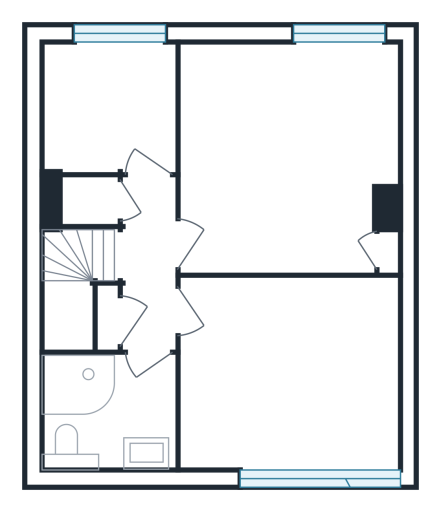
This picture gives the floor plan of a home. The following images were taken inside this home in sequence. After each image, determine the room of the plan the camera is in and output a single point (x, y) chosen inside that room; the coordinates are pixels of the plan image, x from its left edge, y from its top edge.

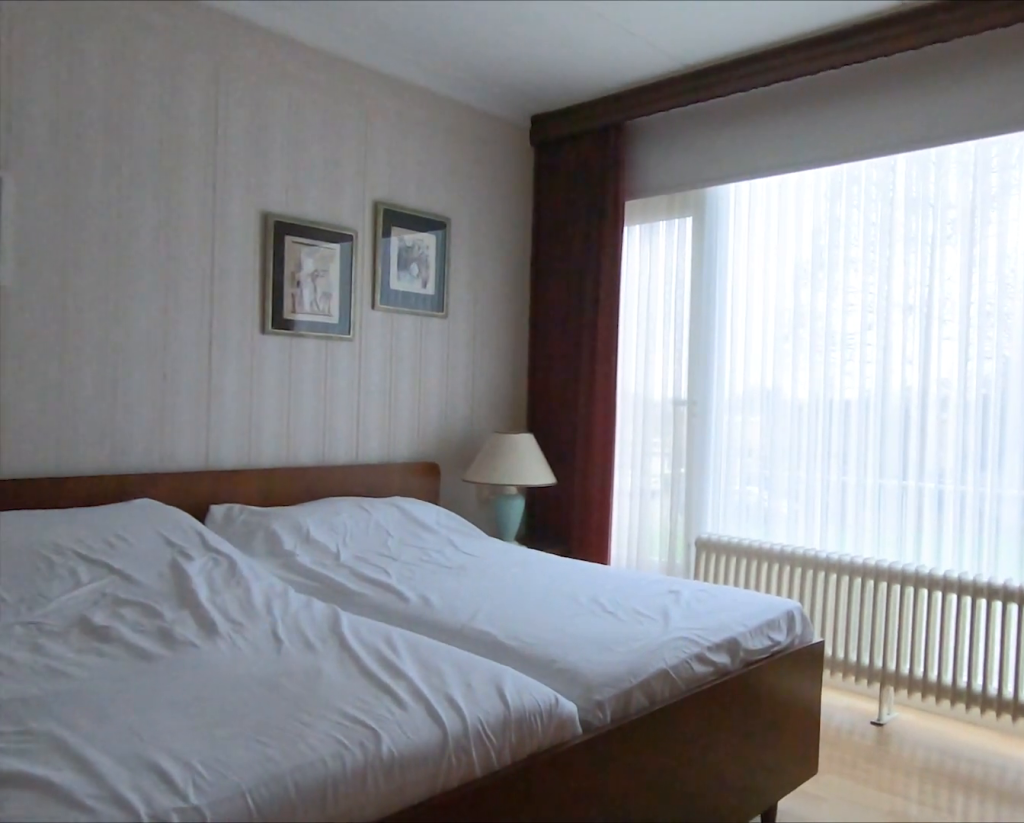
(324, 428)
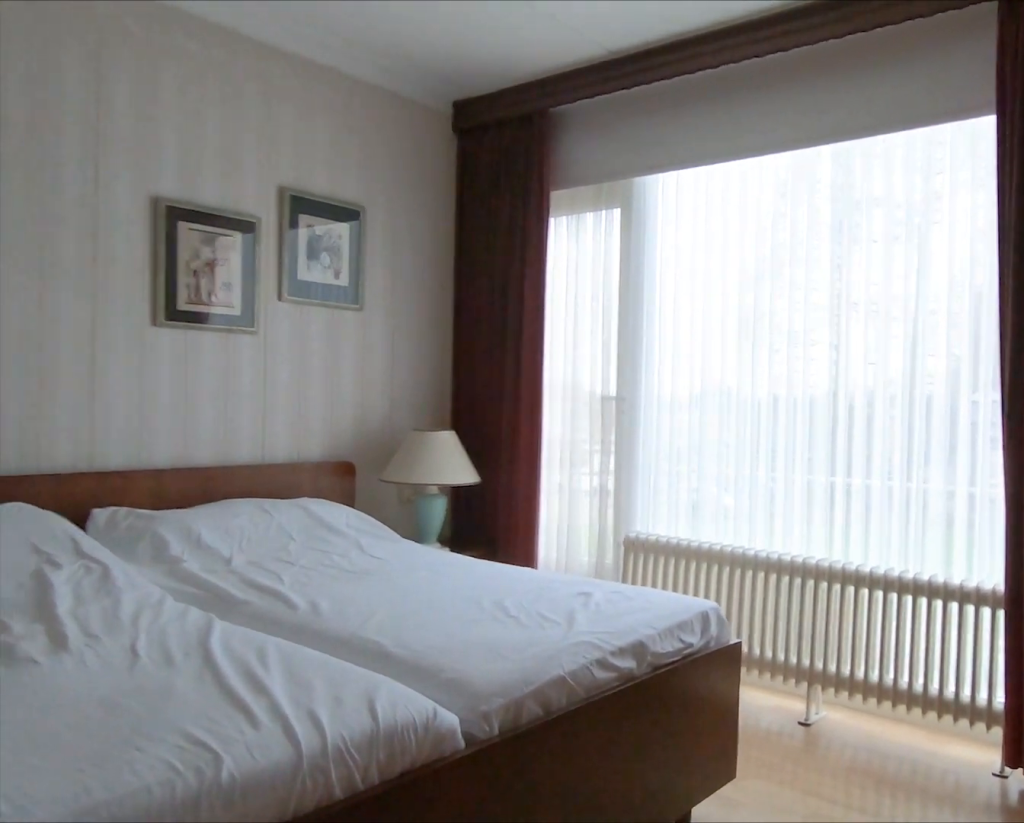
(324, 428)
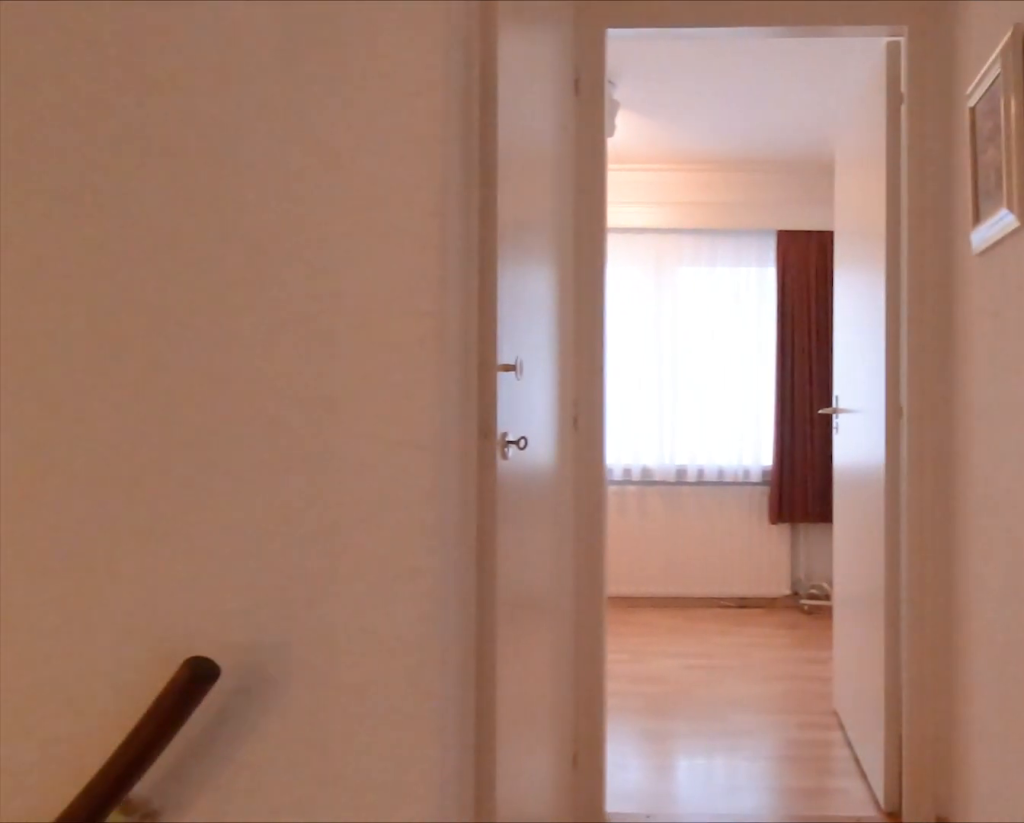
(147, 262)
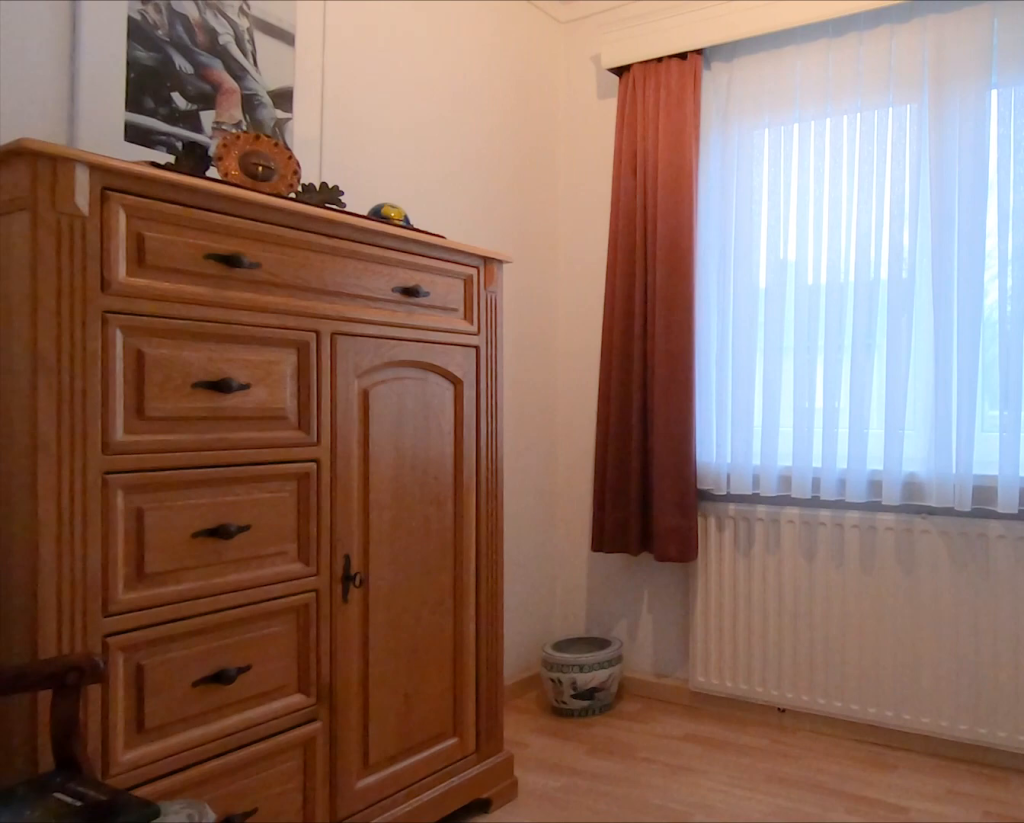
(108, 107)
